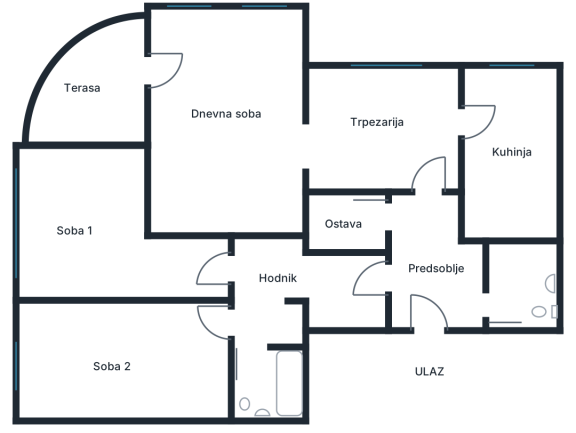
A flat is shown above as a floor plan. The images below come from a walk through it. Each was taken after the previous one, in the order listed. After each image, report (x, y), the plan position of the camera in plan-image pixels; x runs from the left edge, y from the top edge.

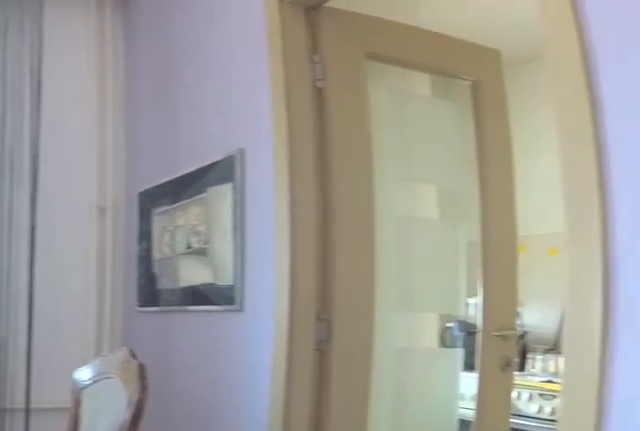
(430, 194)
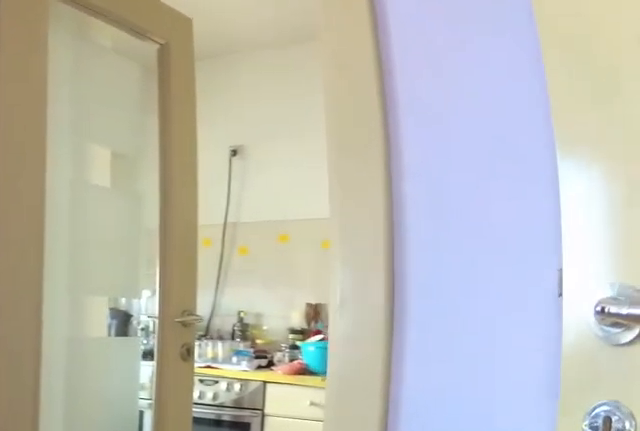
(428, 178)
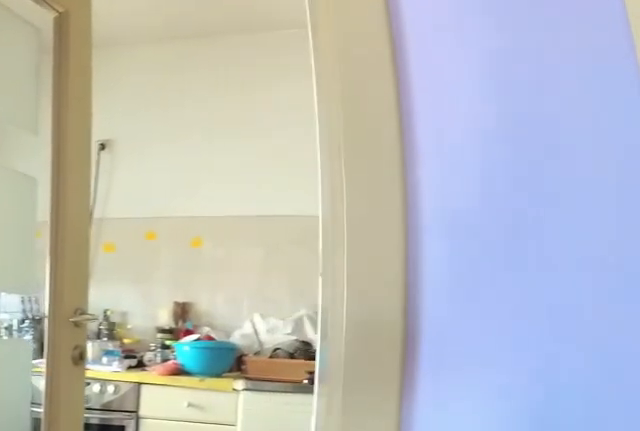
(427, 167)
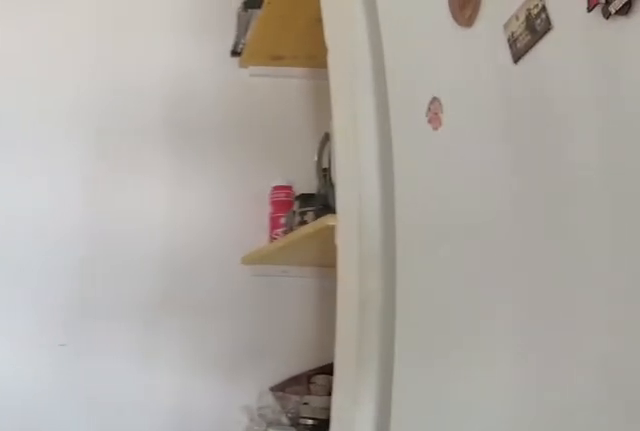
(506, 137)
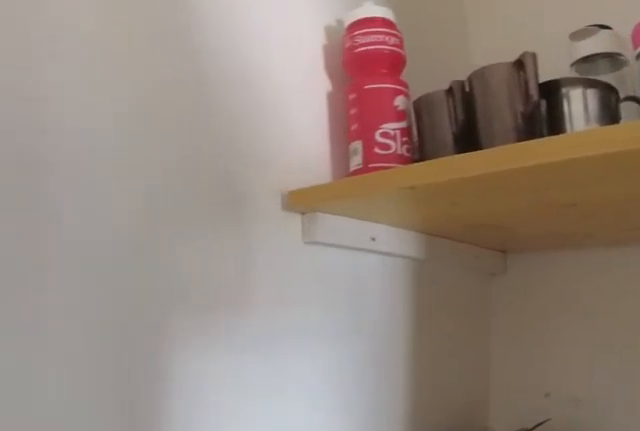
(507, 206)
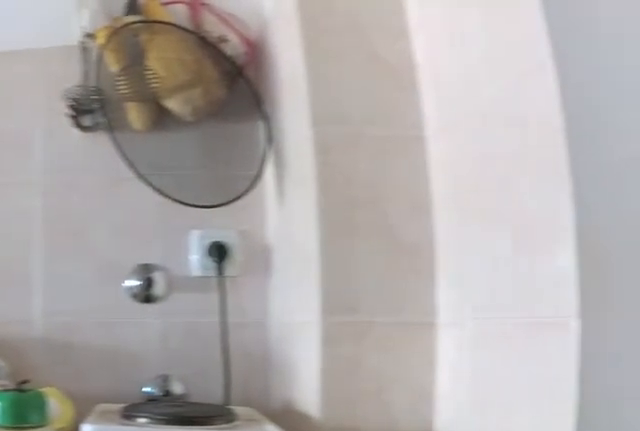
(491, 226)
